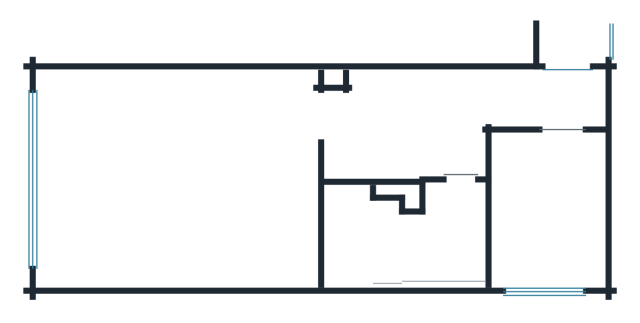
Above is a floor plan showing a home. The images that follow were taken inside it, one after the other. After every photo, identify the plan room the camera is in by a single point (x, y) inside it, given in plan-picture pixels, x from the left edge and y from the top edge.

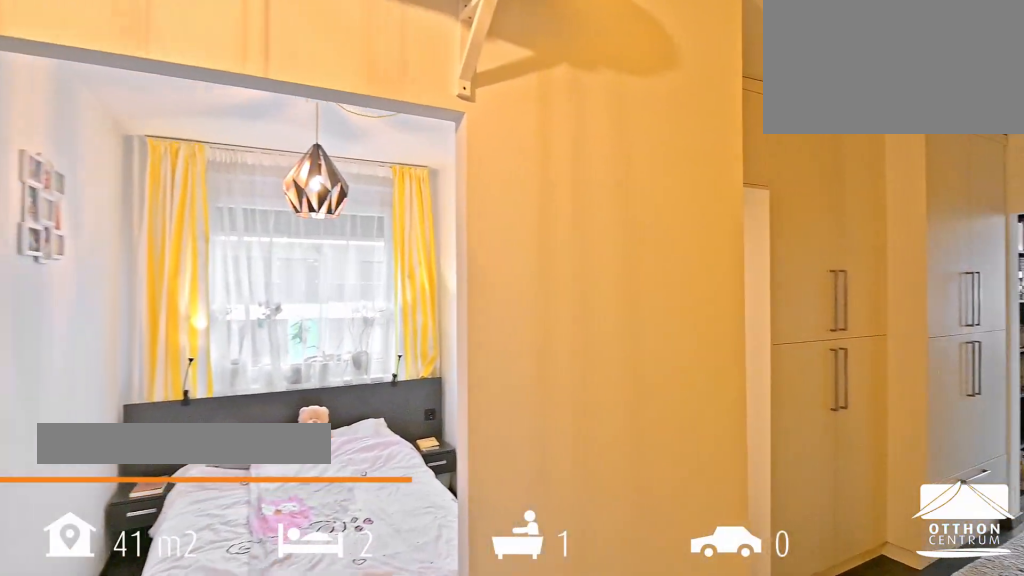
(402, 120)
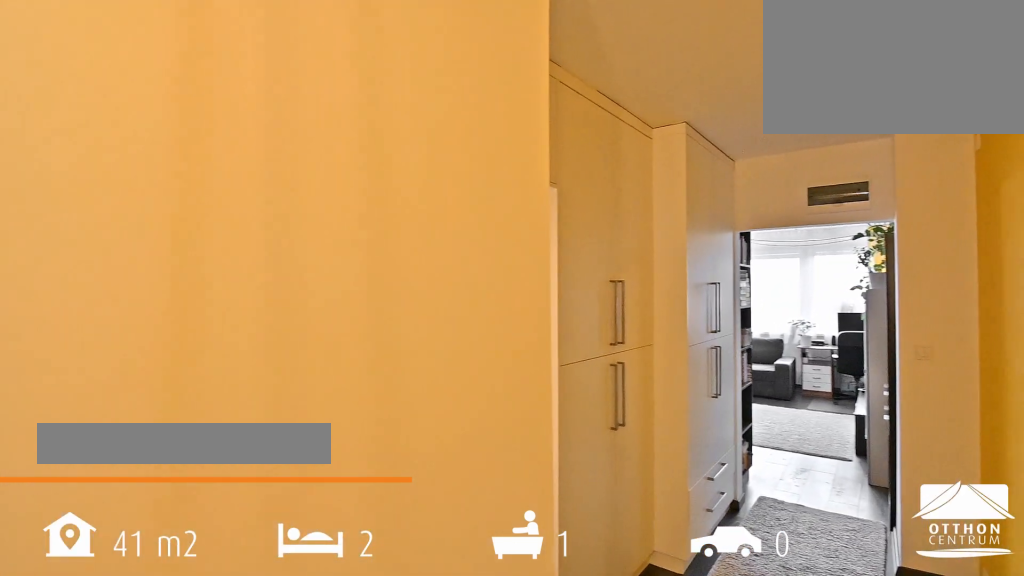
(402, 120)
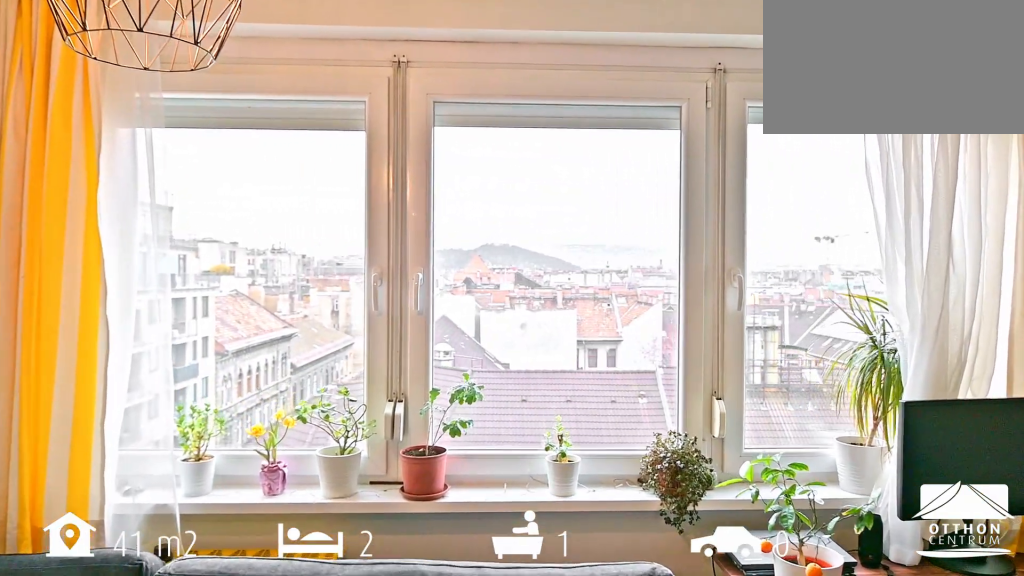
(171, 182)
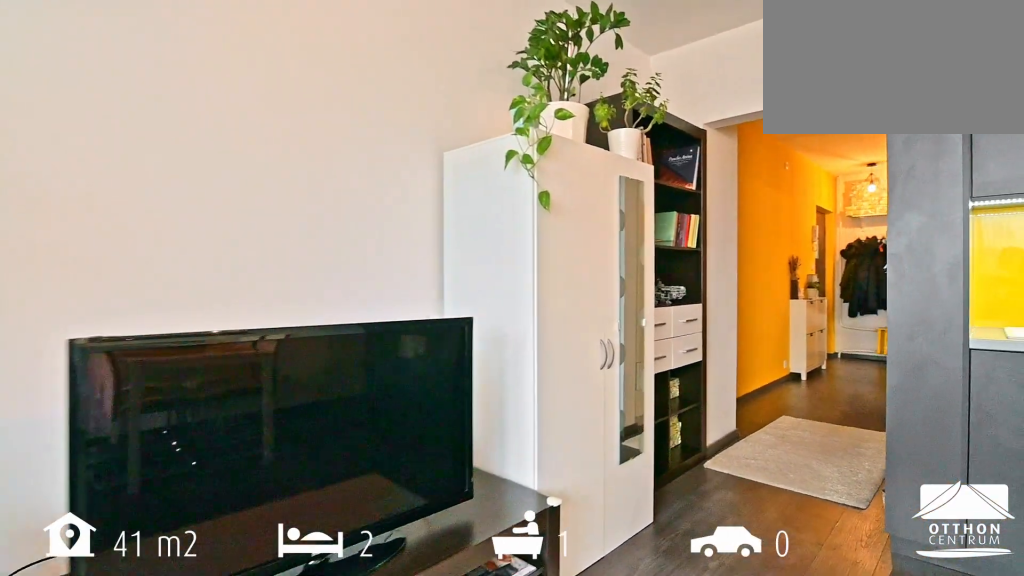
(171, 182)
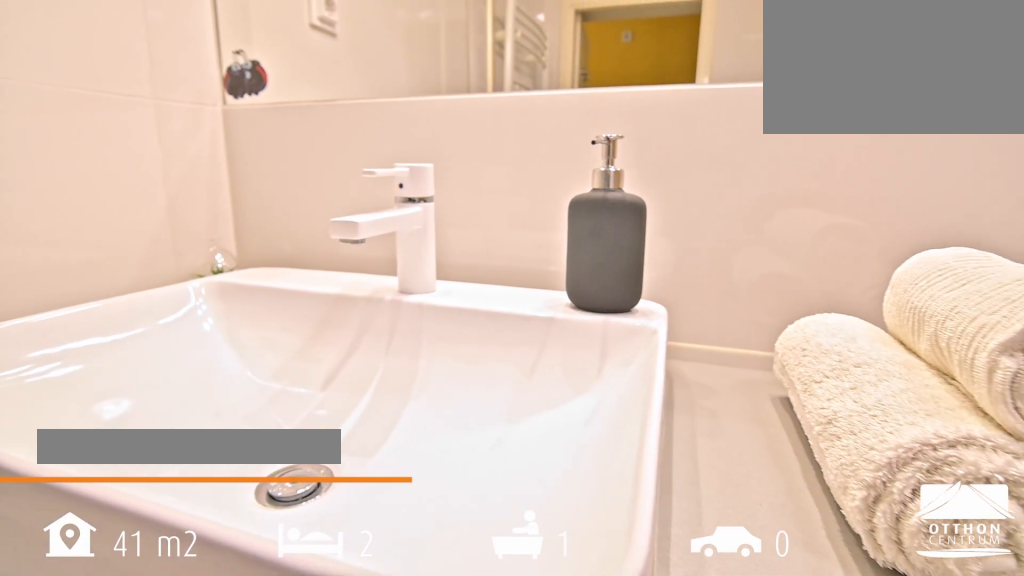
(402, 235)
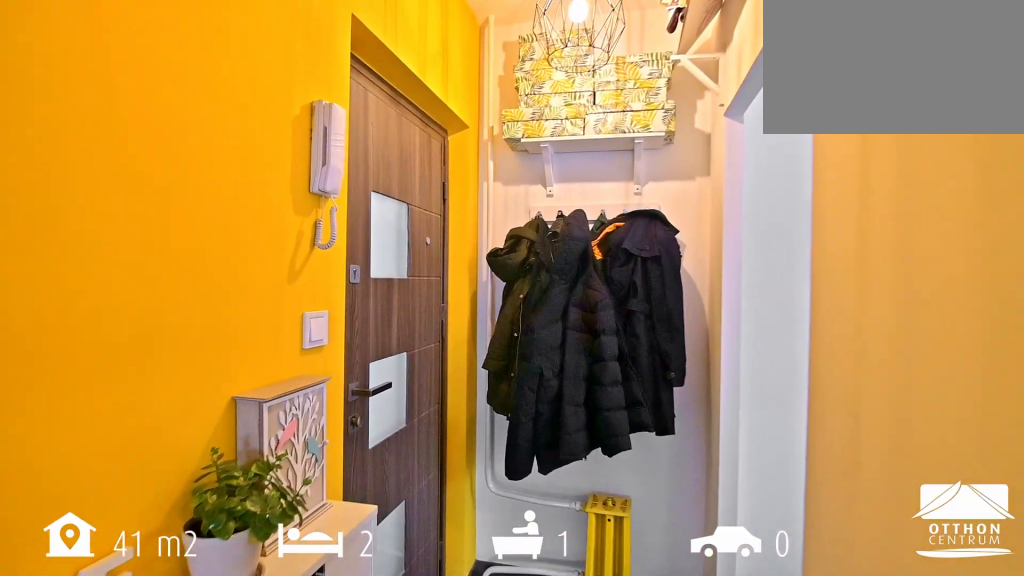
(526, 102)
